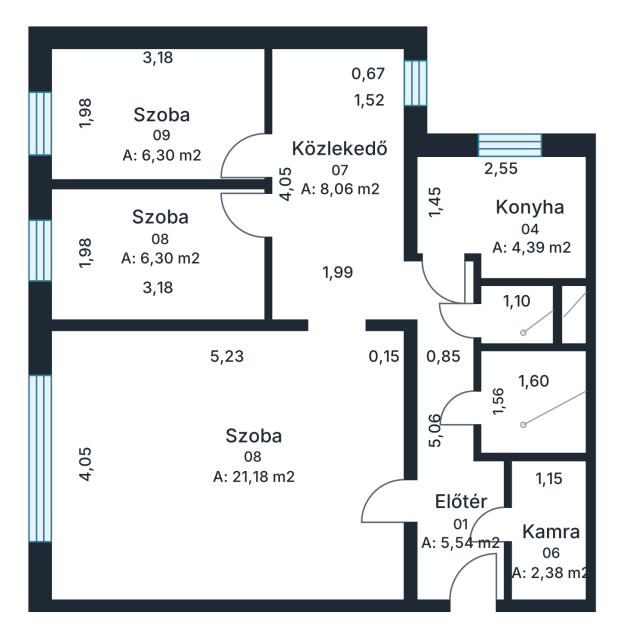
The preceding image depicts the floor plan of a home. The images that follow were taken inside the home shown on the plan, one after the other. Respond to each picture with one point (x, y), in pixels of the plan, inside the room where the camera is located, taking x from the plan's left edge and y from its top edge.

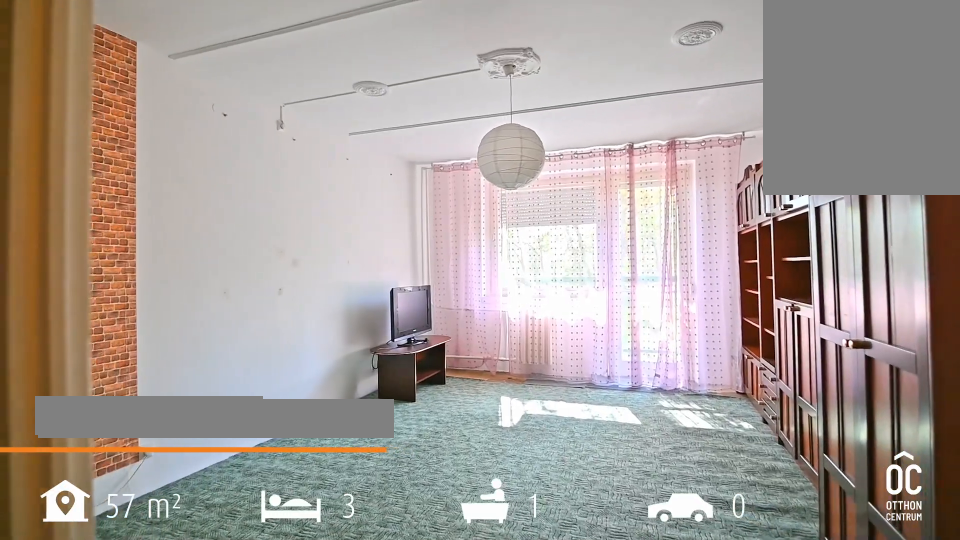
(235, 469)
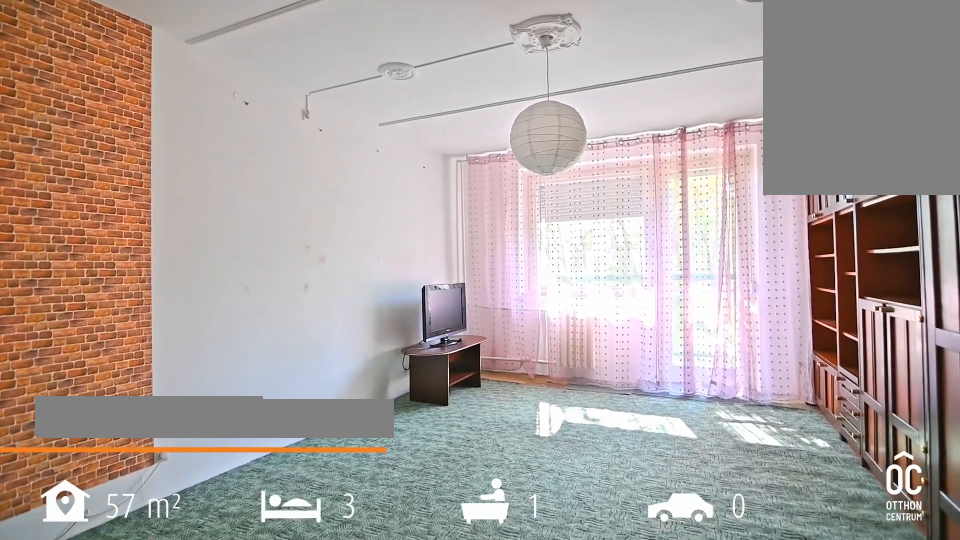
(235, 469)
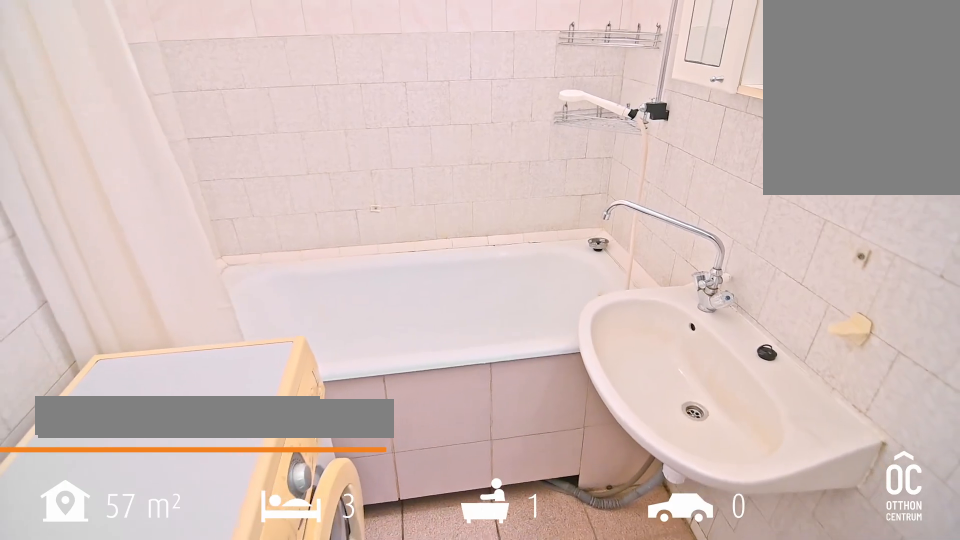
(530, 402)
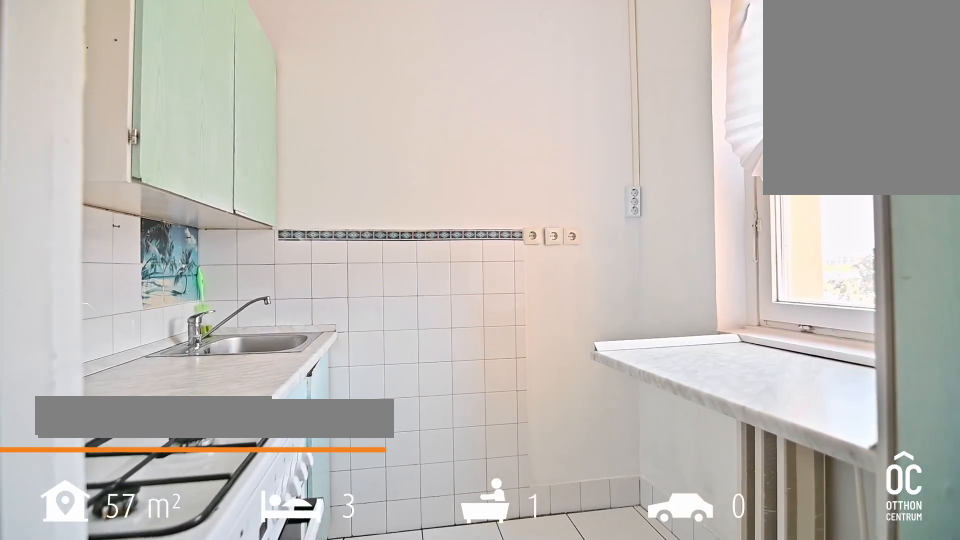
(509, 212)
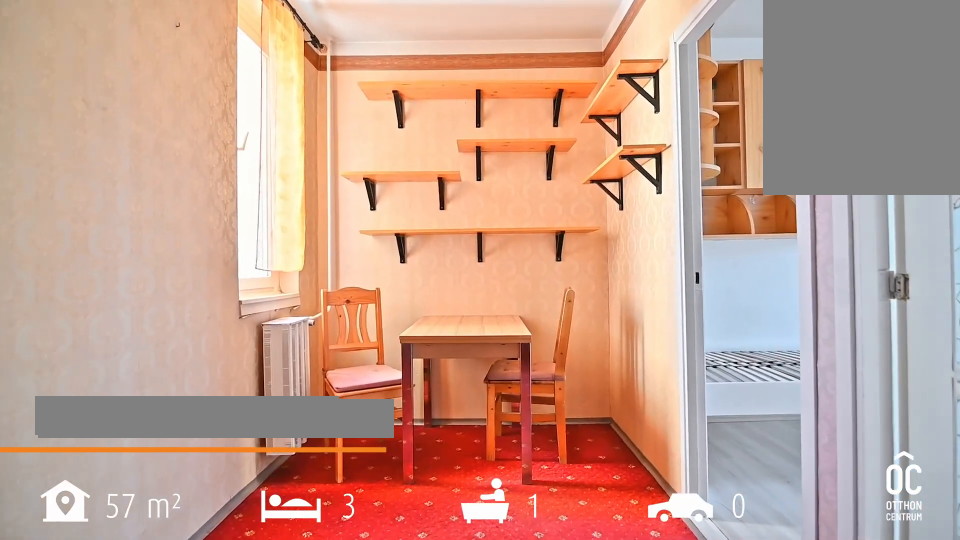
(333, 189)
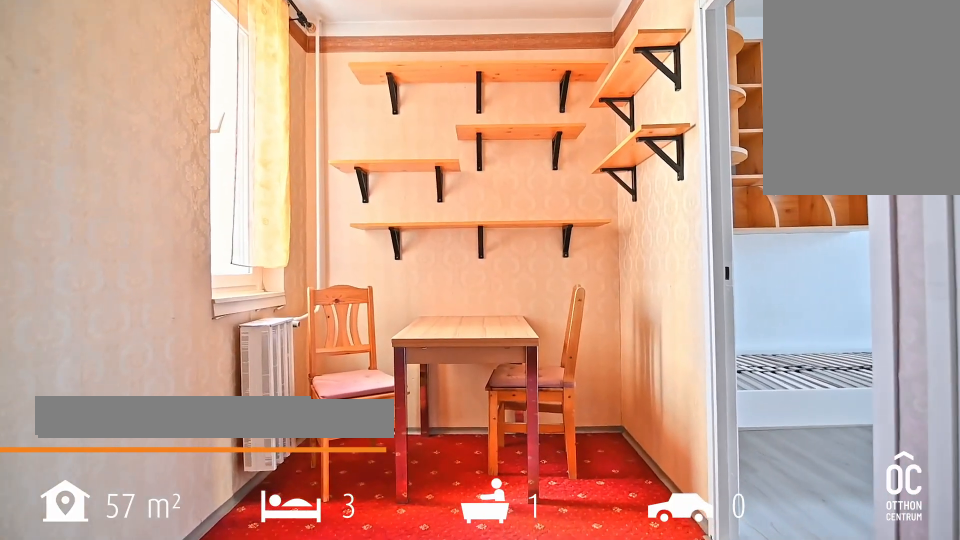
(333, 189)
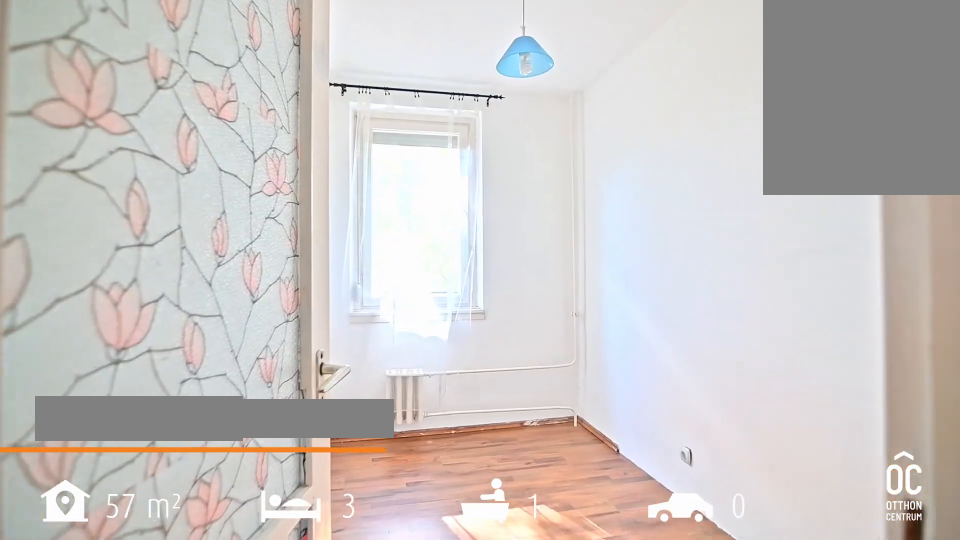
(163, 112)
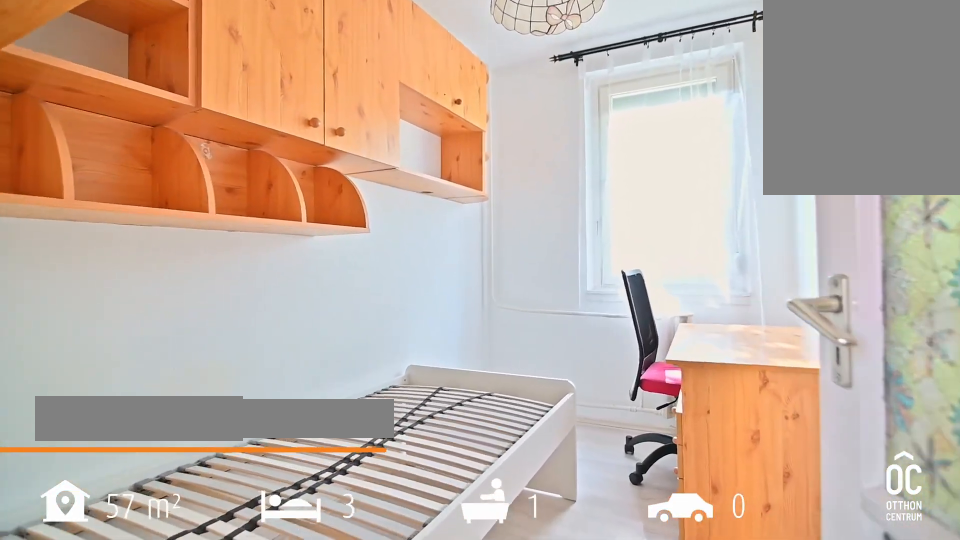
(162, 253)
